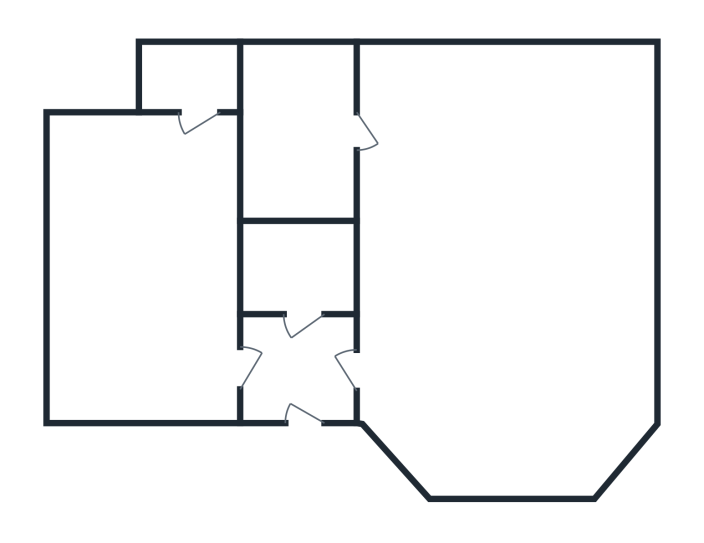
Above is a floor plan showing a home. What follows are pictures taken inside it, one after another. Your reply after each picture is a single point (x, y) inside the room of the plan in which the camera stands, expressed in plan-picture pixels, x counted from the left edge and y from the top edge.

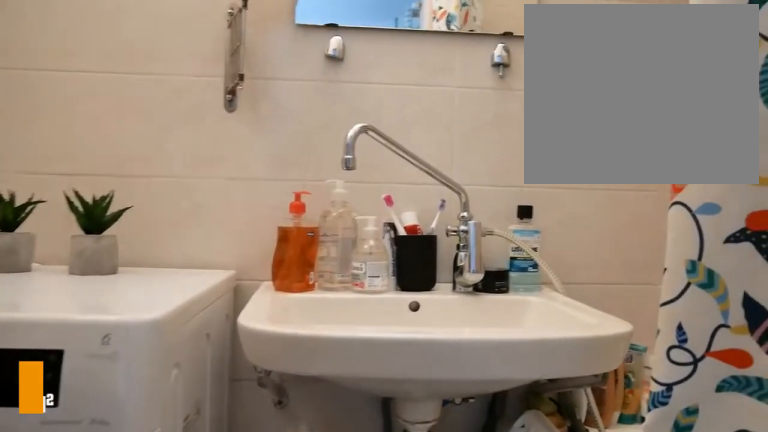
(338, 123)
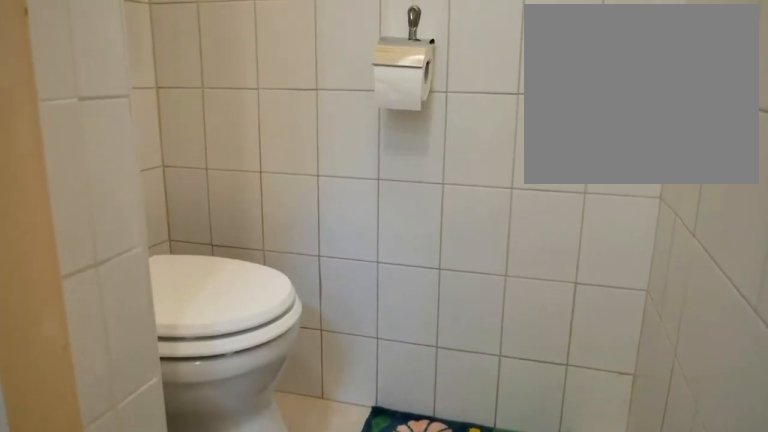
(302, 270)
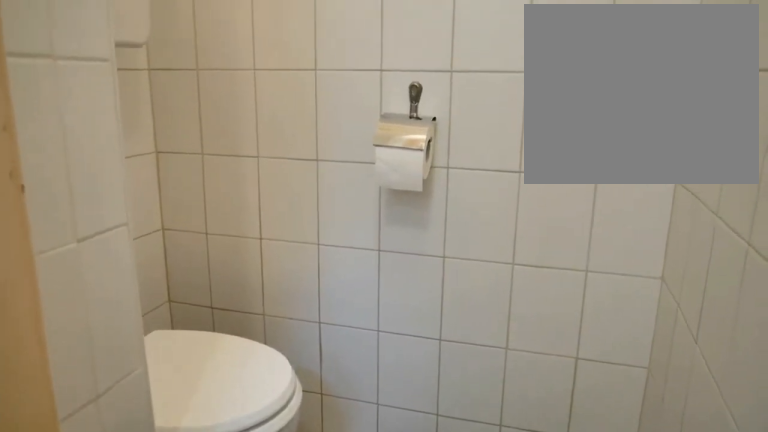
(302, 270)
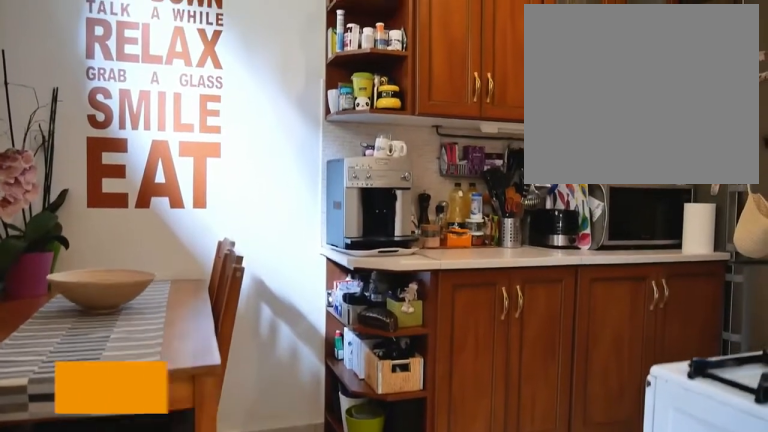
(161, 359)
